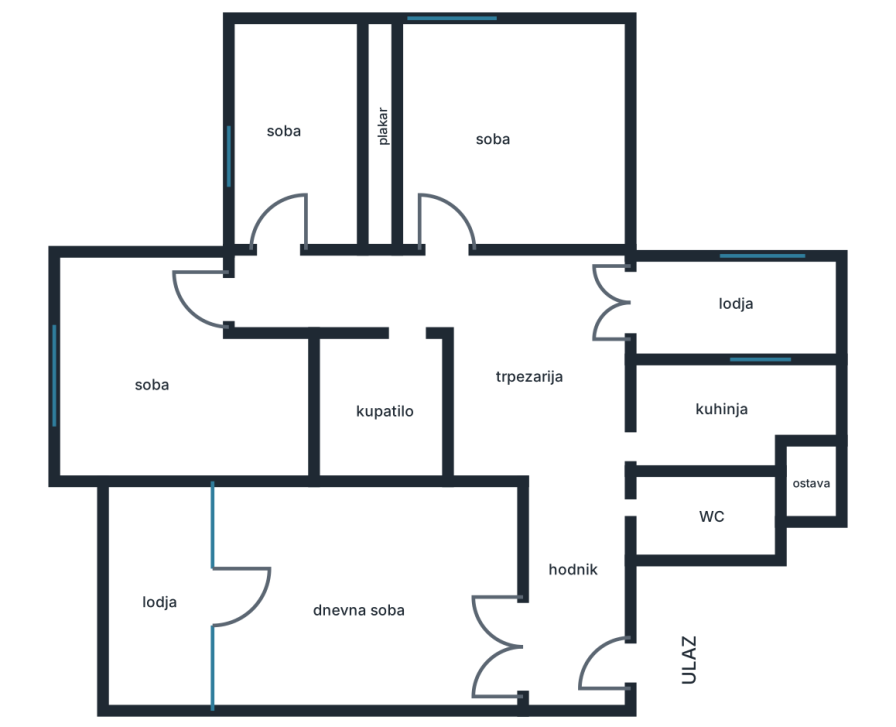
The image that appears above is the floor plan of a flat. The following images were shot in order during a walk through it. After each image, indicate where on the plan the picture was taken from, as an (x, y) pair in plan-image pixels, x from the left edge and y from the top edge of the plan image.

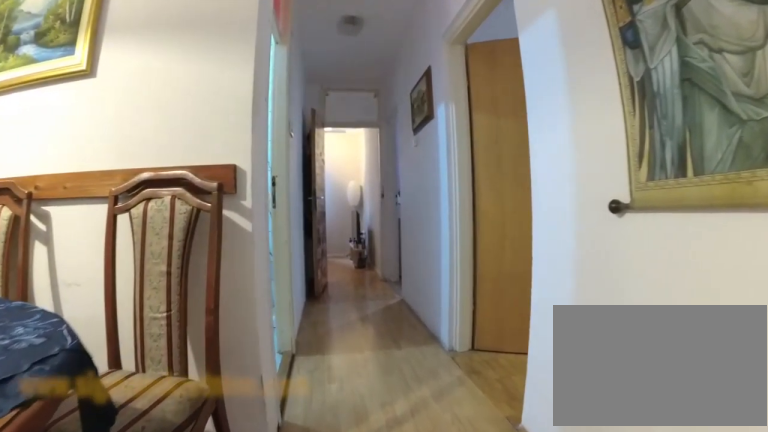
(593, 324)
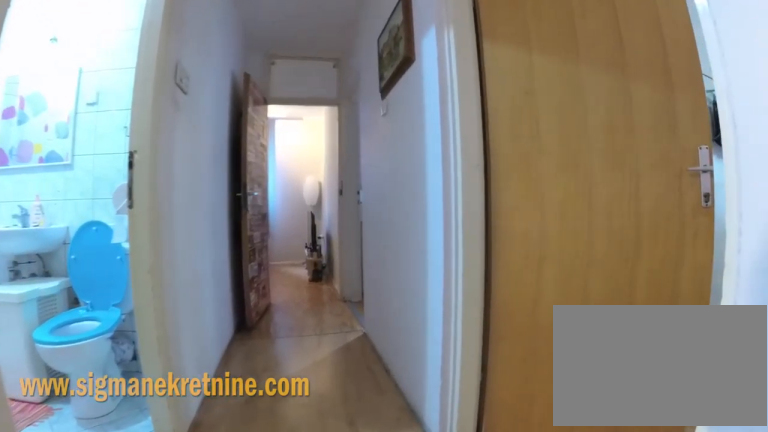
(521, 303)
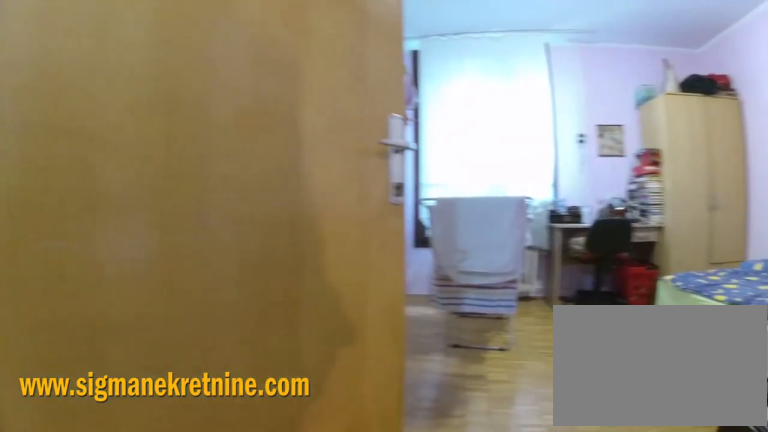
(465, 309)
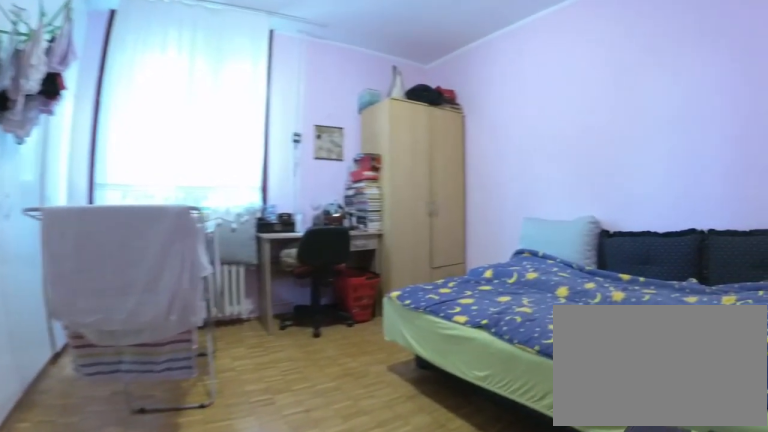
(455, 283)
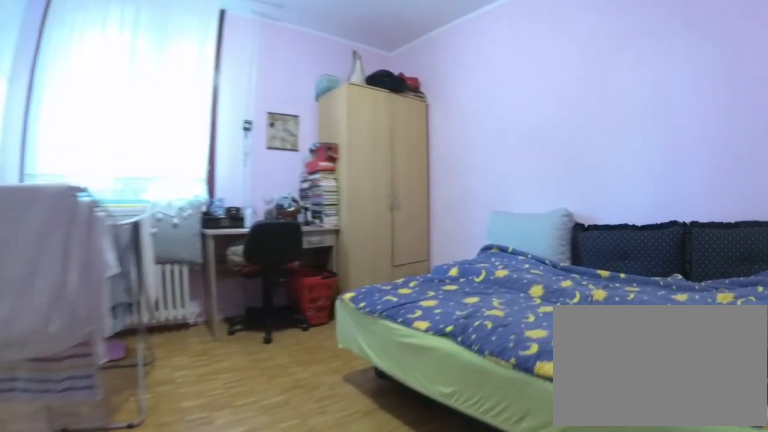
(456, 273)
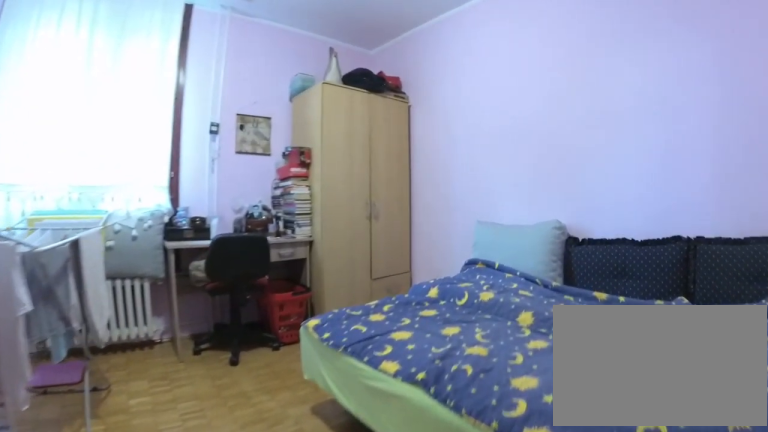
(462, 262)
